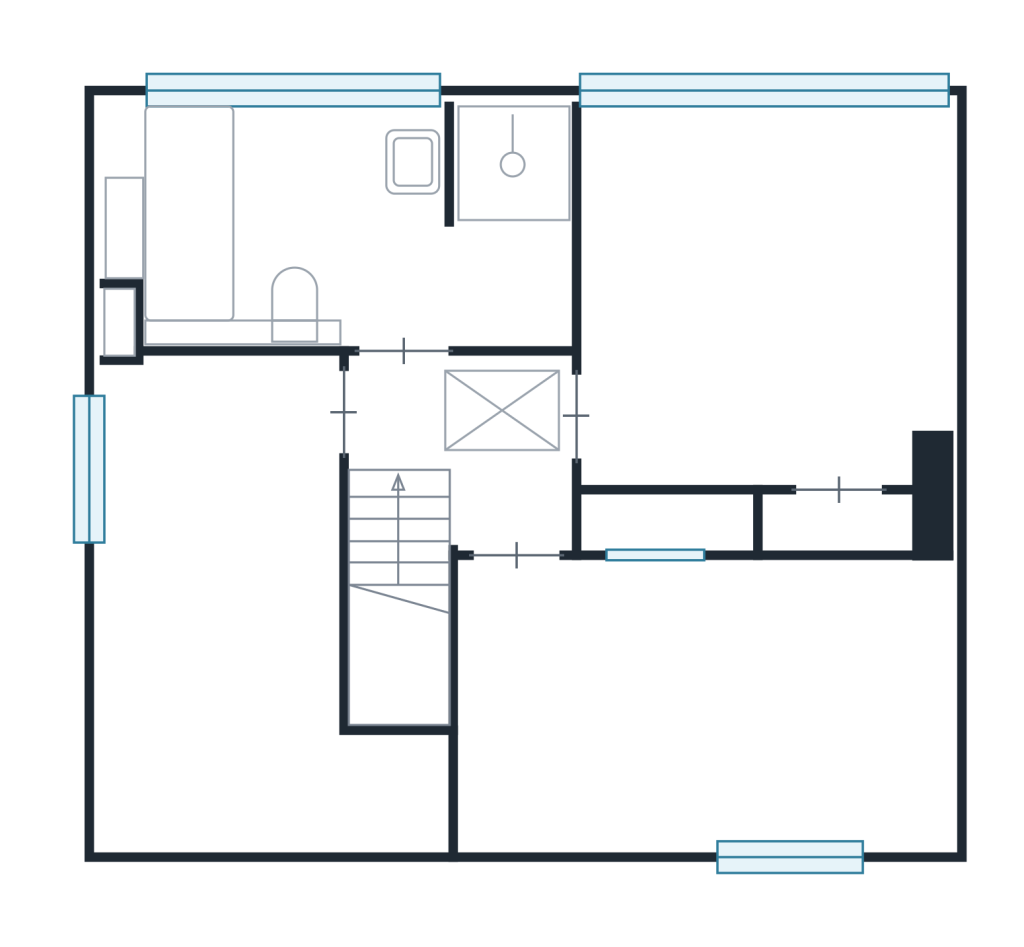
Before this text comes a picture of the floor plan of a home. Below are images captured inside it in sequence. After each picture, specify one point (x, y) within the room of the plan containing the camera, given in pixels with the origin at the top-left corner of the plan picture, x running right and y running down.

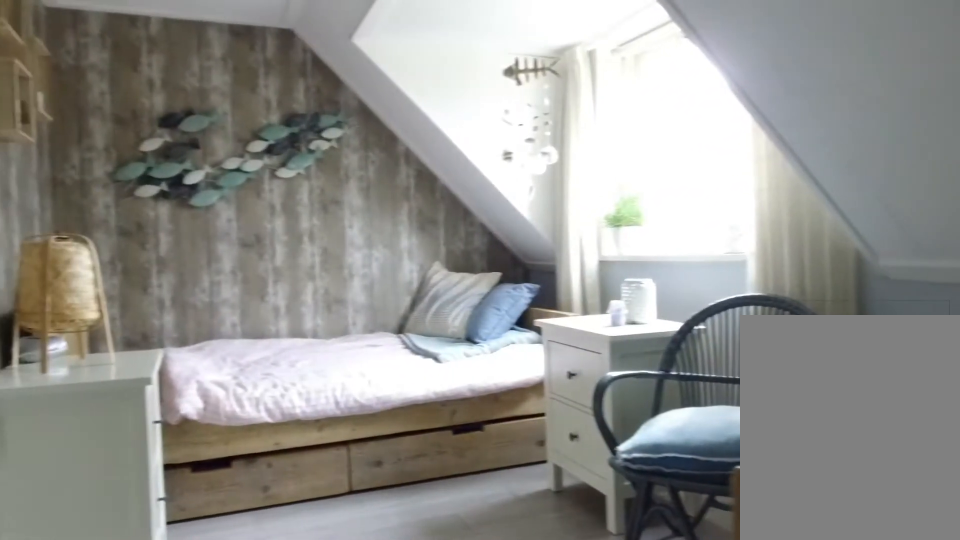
(713, 683)
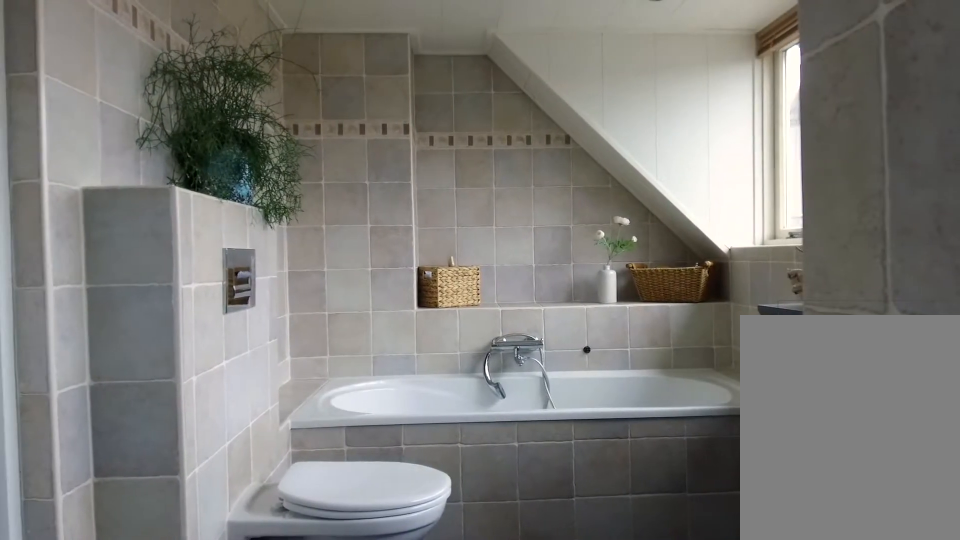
(385, 239)
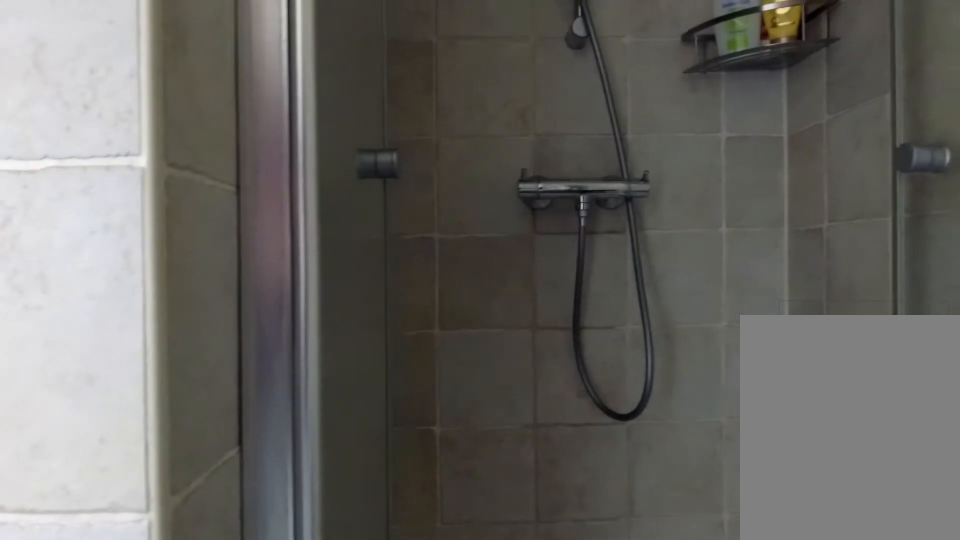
(385, 240)
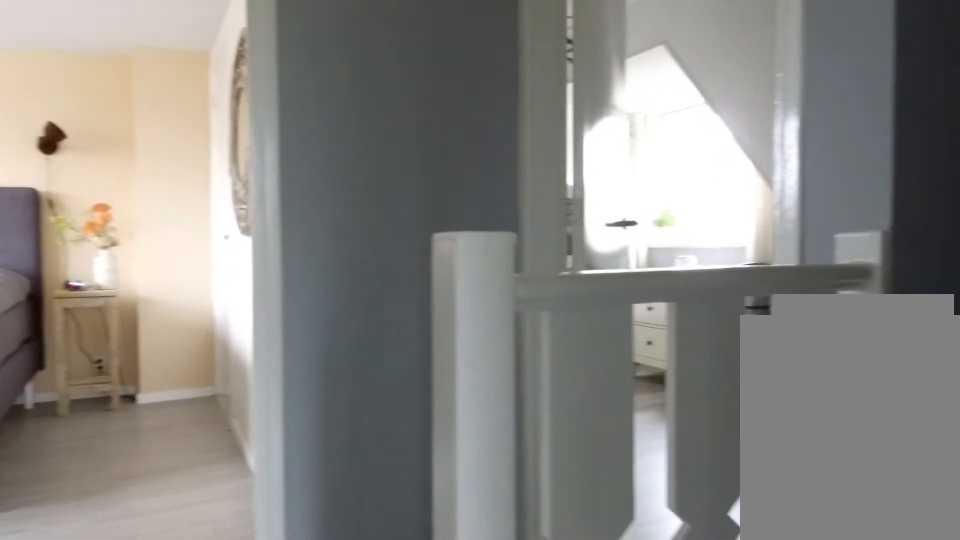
(474, 441)
